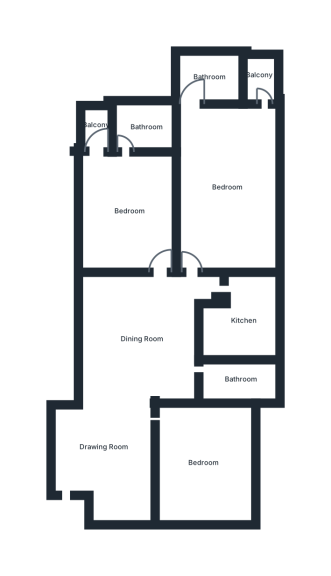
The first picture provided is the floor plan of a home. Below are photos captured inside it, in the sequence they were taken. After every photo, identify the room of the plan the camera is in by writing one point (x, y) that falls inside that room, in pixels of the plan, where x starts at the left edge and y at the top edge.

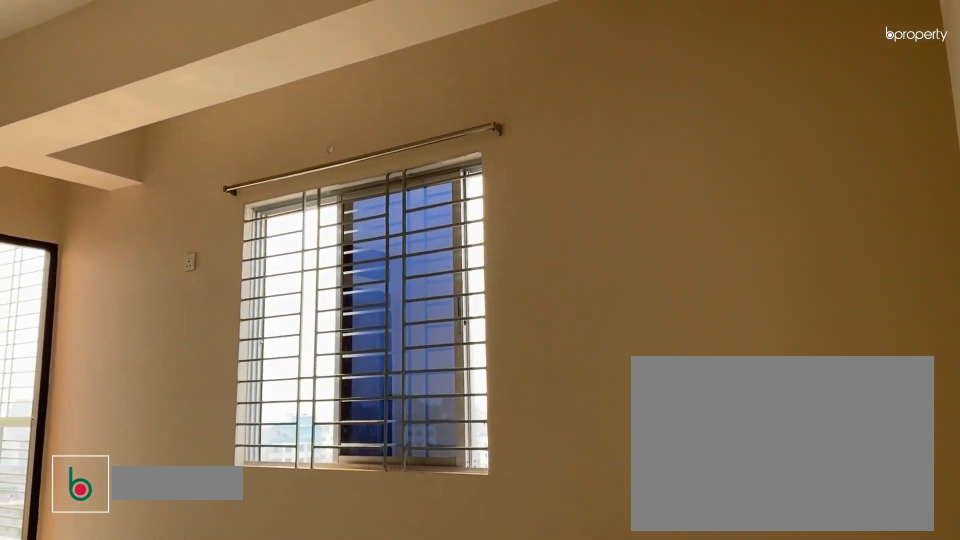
(228, 187)
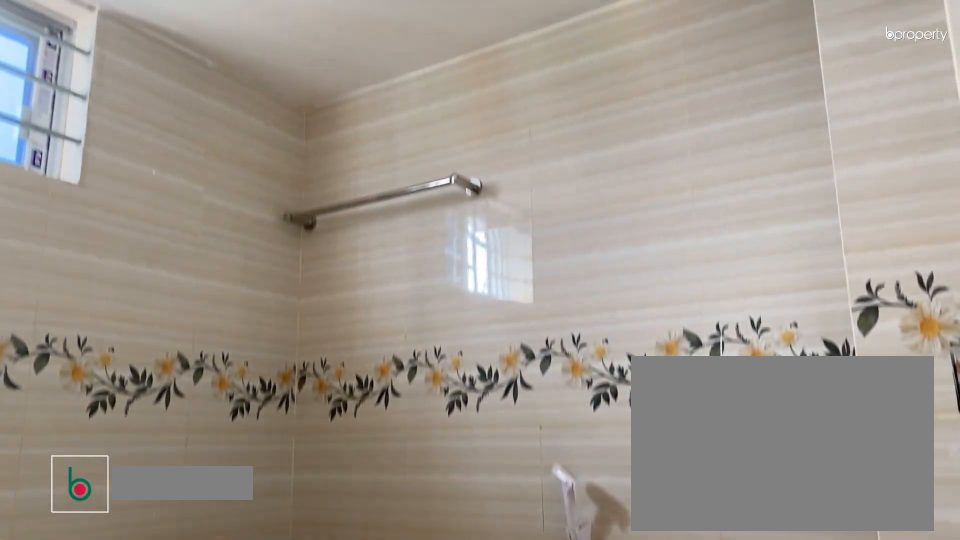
(211, 78)
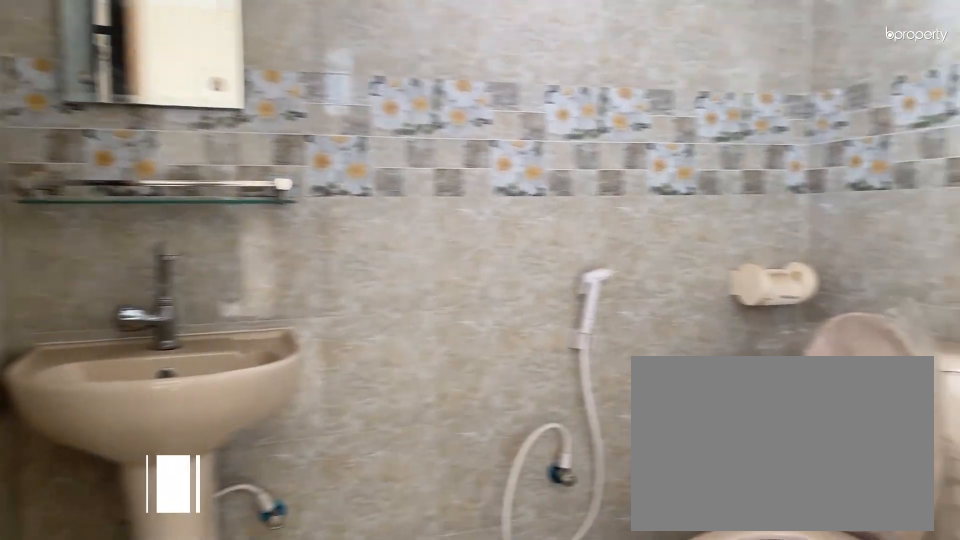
(148, 126)
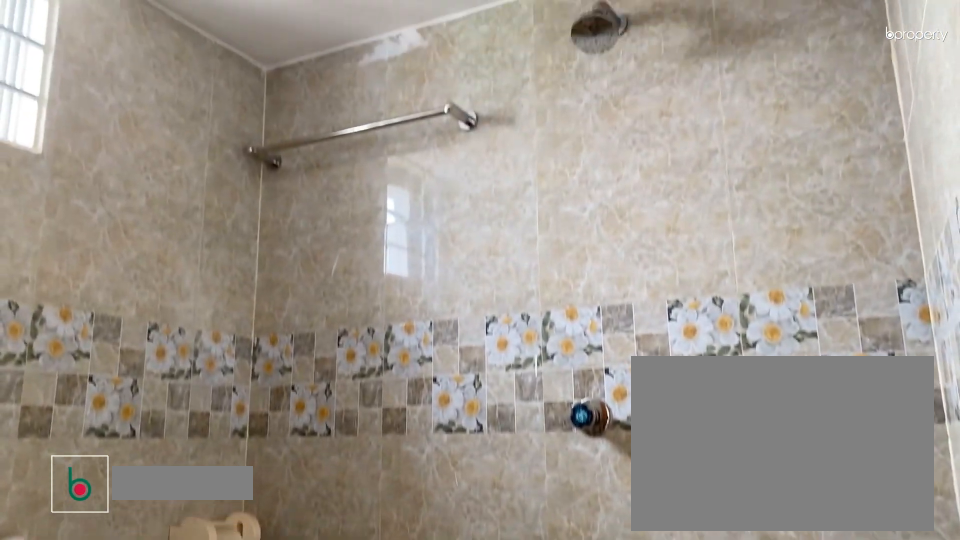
(148, 126)
